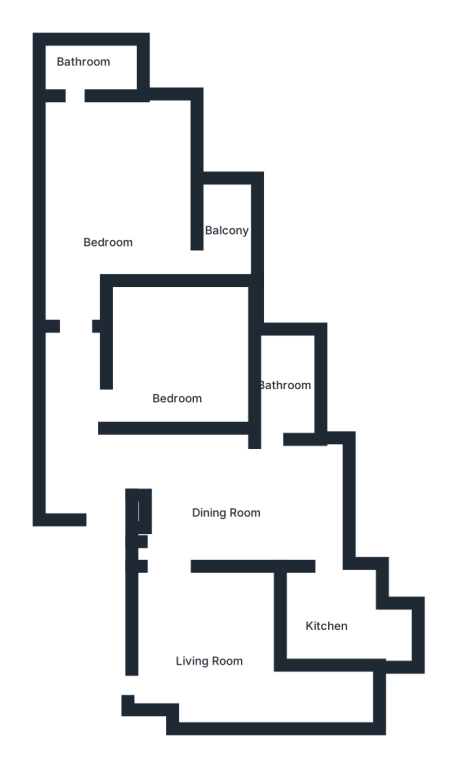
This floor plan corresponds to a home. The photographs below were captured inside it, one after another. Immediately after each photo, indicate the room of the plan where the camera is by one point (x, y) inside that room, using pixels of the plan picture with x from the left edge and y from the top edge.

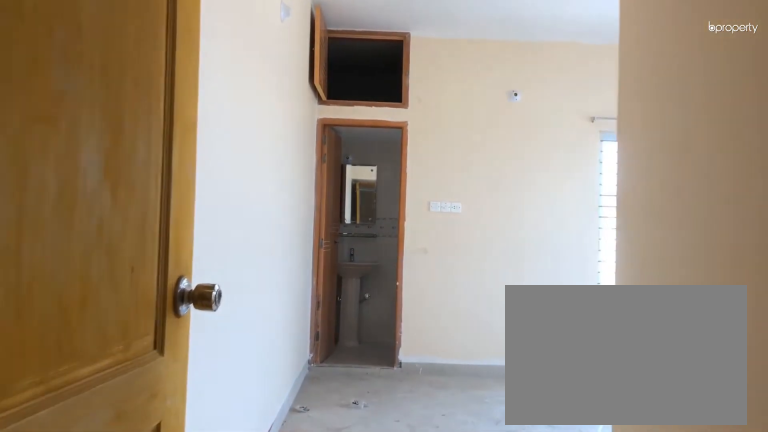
(111, 205)
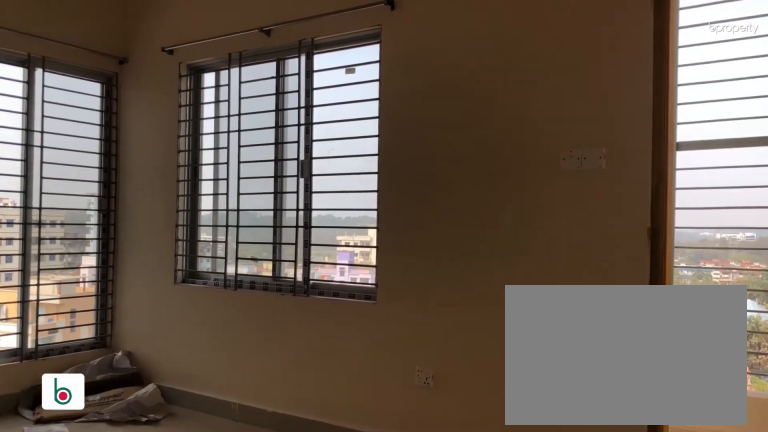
(112, 205)
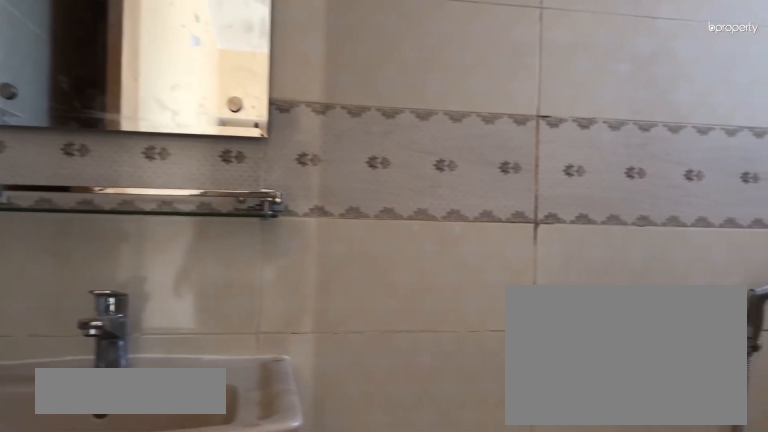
(106, 69)
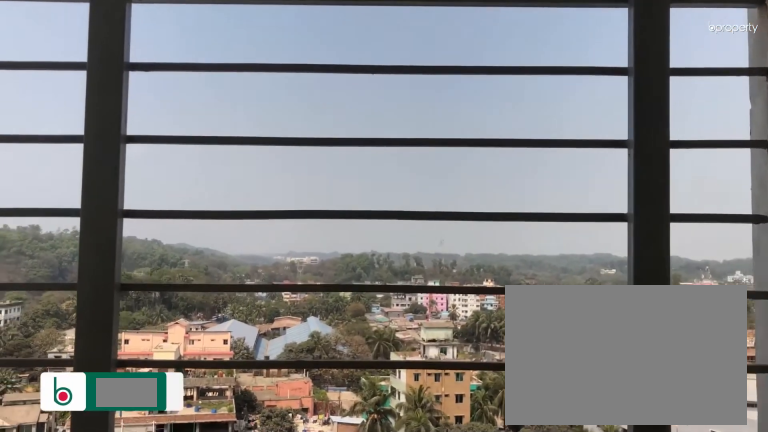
(226, 231)
